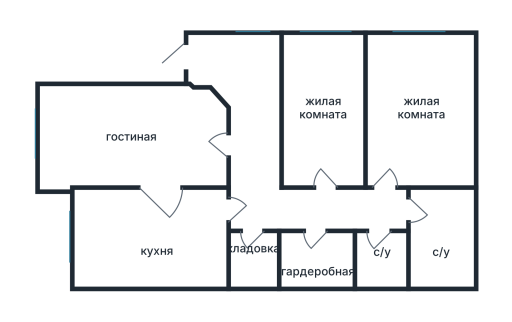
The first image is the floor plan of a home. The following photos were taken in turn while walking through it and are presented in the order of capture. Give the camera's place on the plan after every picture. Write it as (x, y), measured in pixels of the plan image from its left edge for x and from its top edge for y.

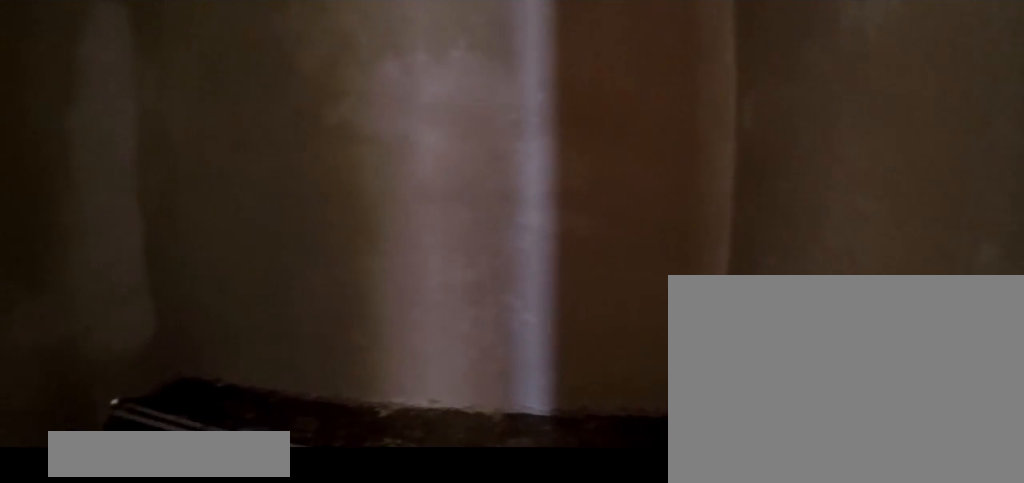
(314, 271)
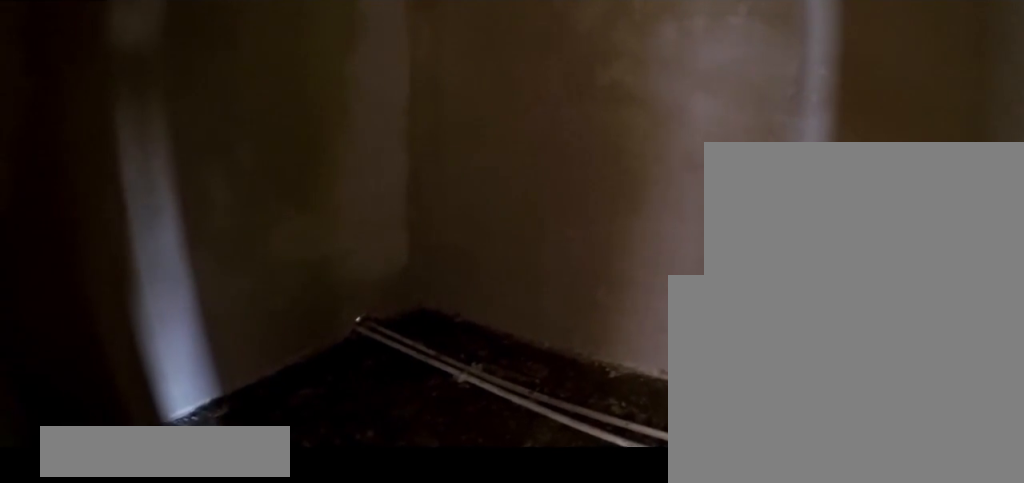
(316, 226)
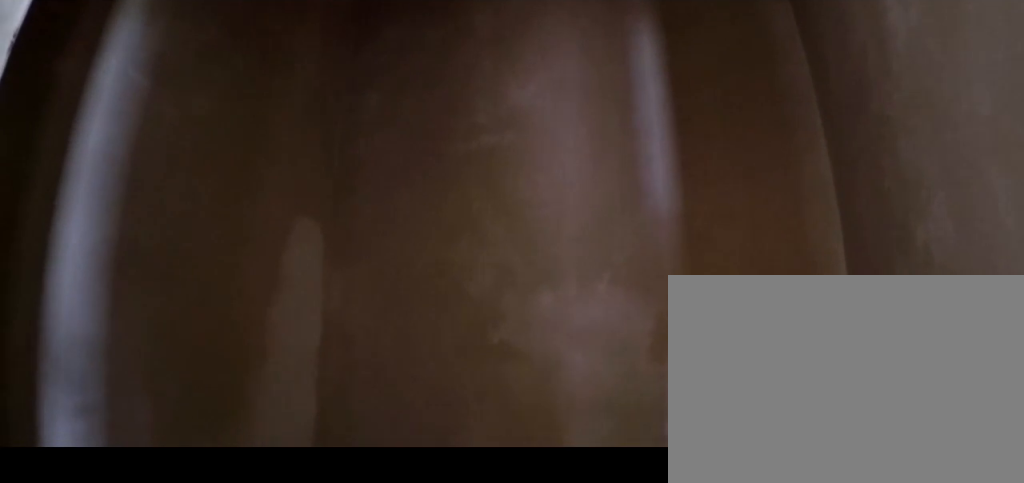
(316, 226)
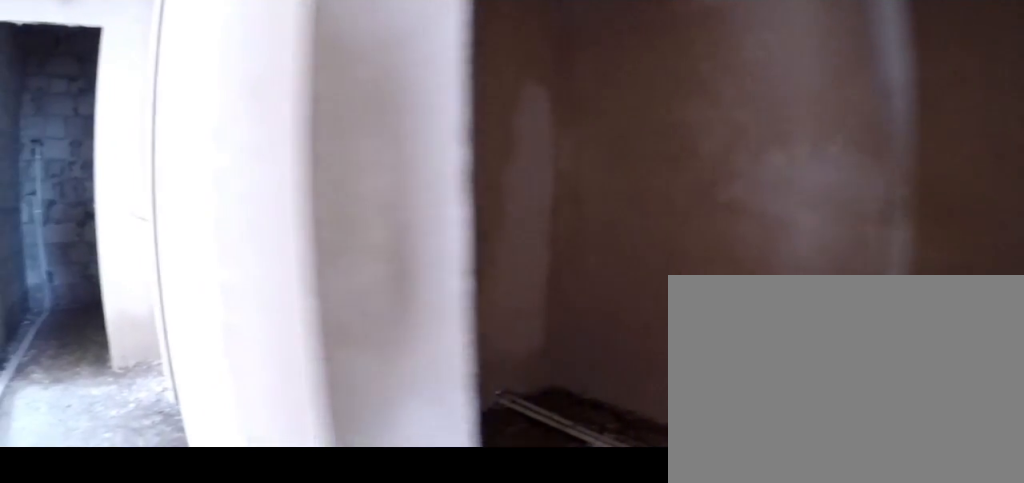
(316, 226)
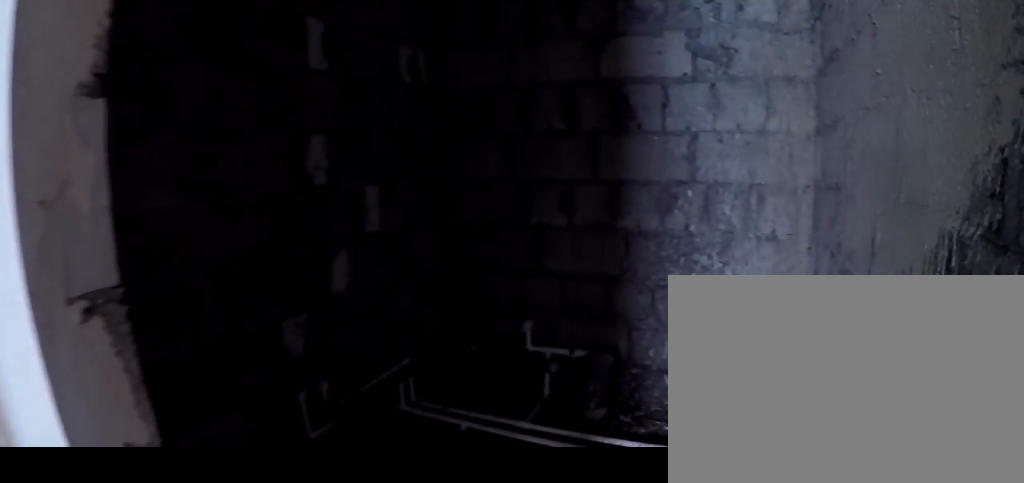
(375, 219)
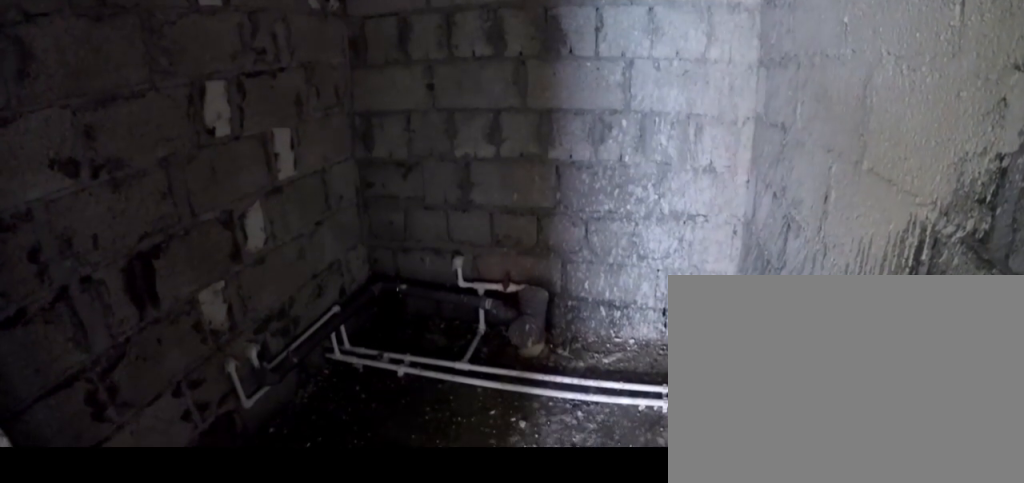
(379, 225)
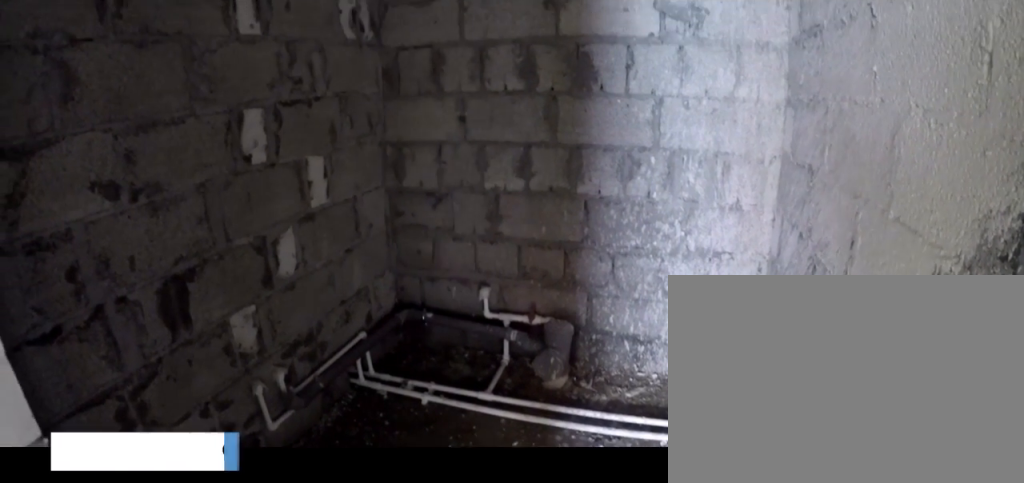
(380, 225)
